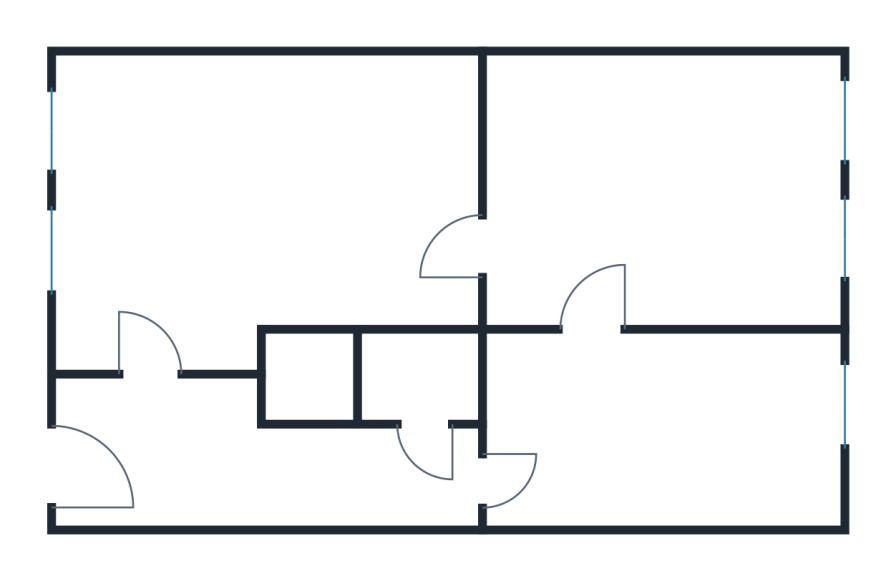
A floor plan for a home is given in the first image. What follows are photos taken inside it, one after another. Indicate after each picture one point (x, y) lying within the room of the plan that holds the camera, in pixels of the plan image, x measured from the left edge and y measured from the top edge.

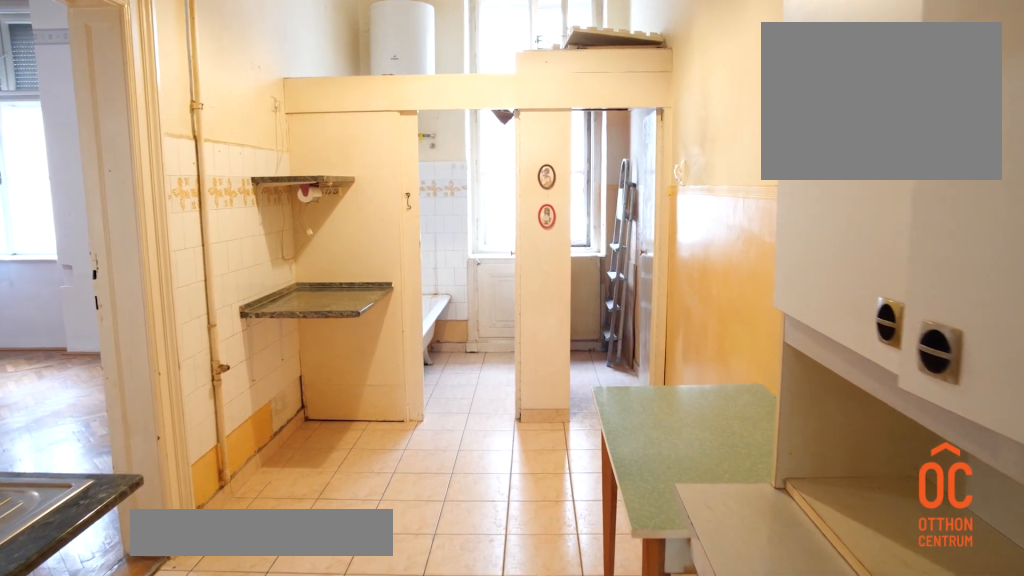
(669, 431)
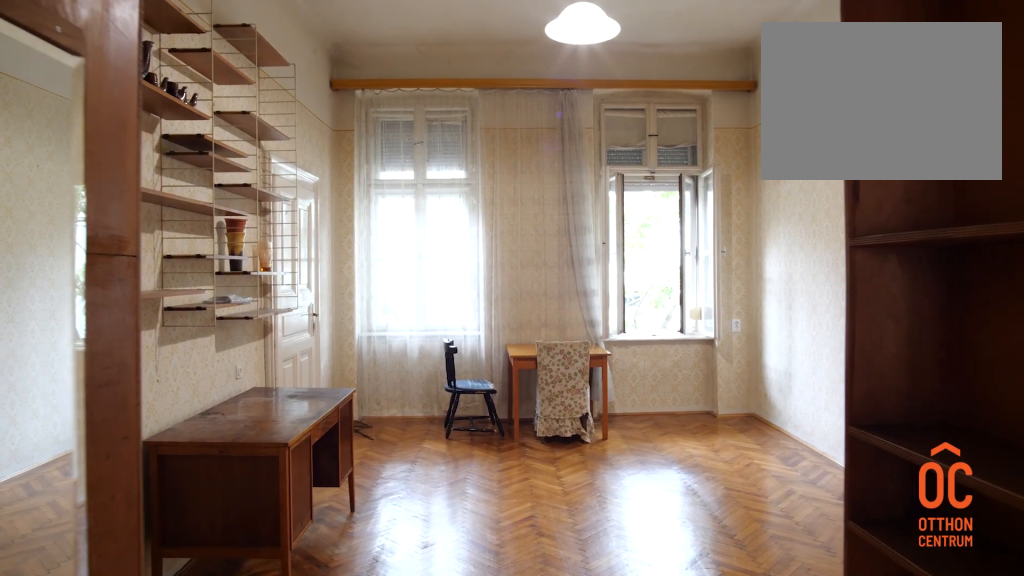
(252, 194)
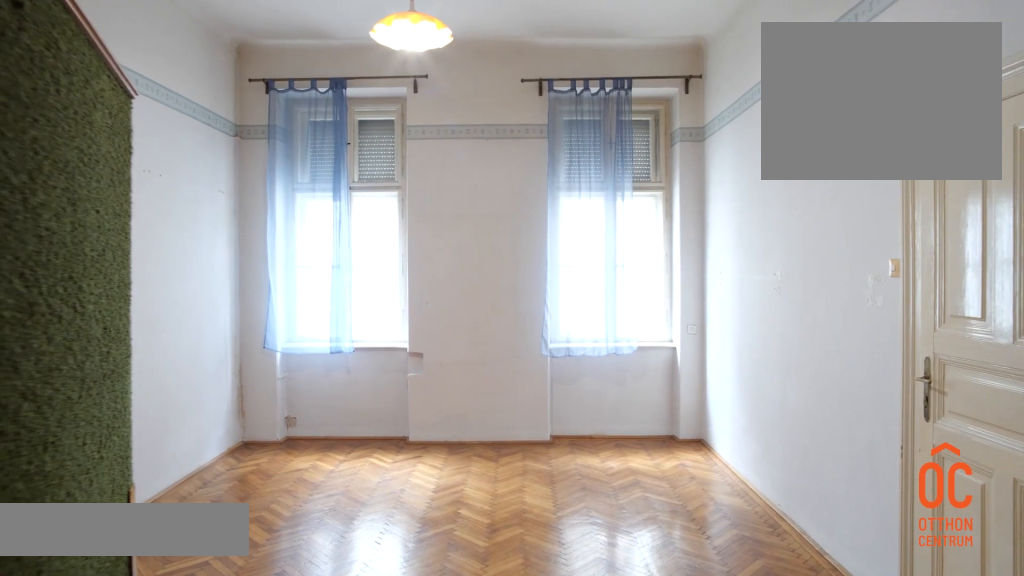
(667, 191)
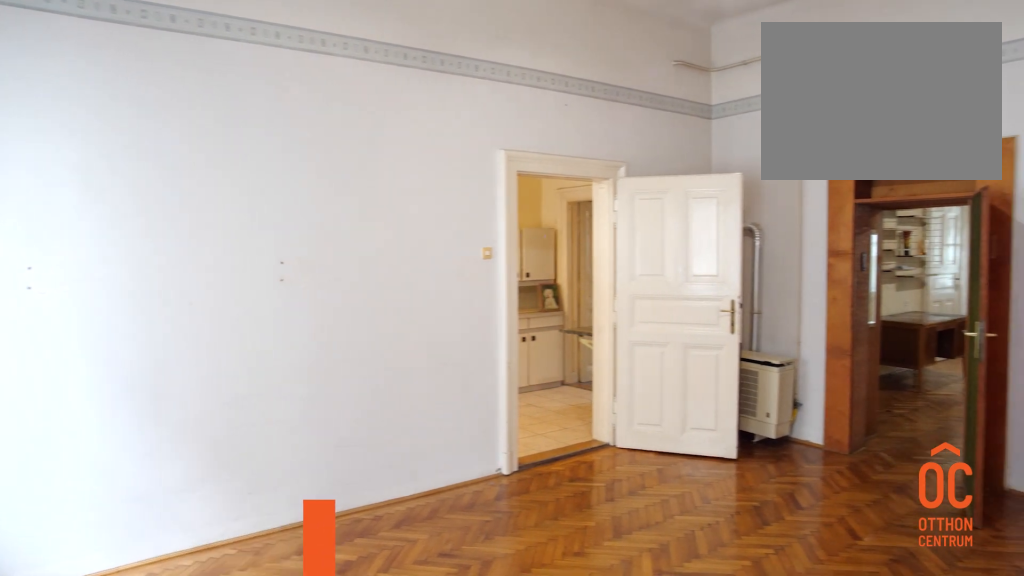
(667, 191)
